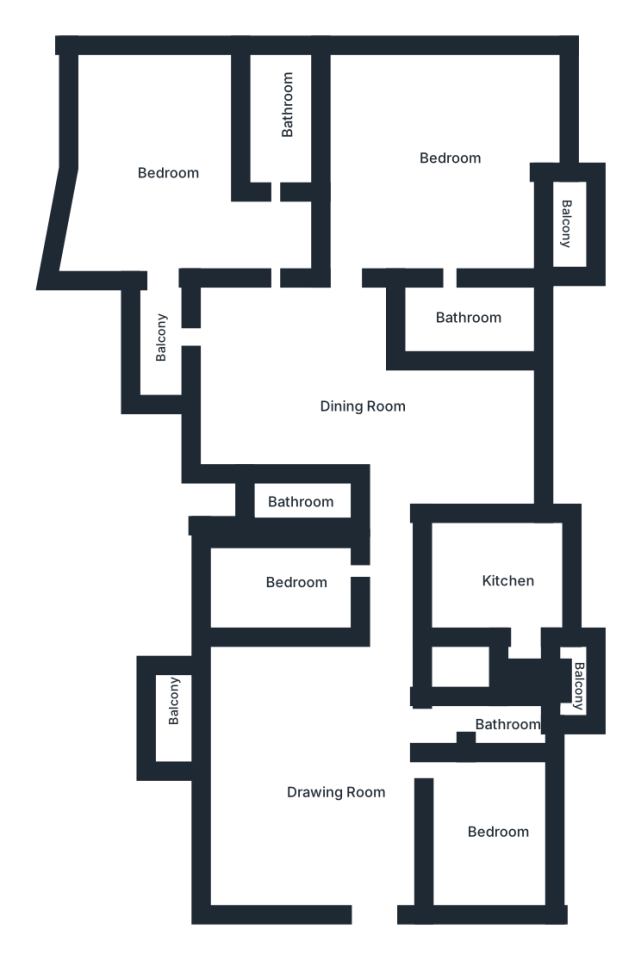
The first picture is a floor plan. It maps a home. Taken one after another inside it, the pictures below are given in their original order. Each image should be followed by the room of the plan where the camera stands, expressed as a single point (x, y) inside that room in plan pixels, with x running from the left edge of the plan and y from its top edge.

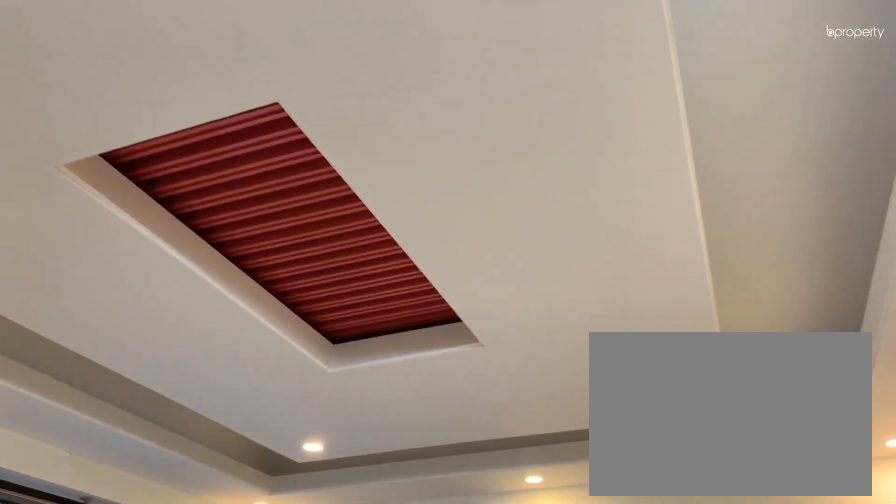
(175, 163)
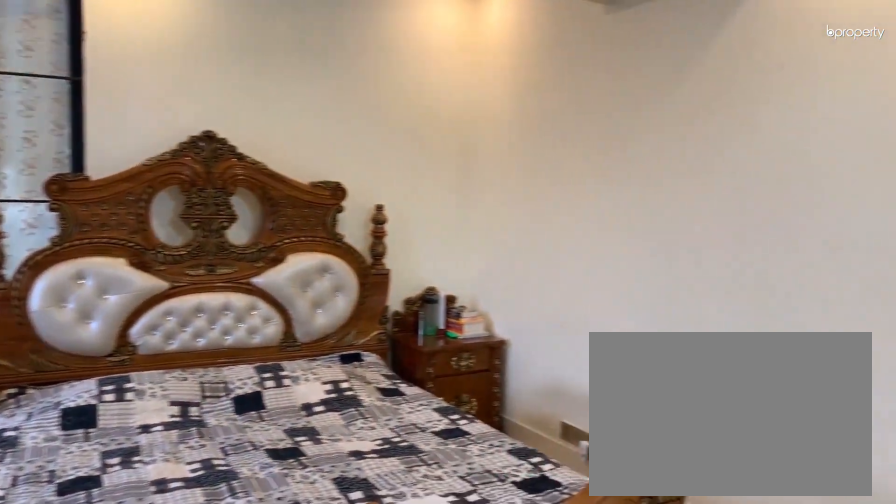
(174, 163)
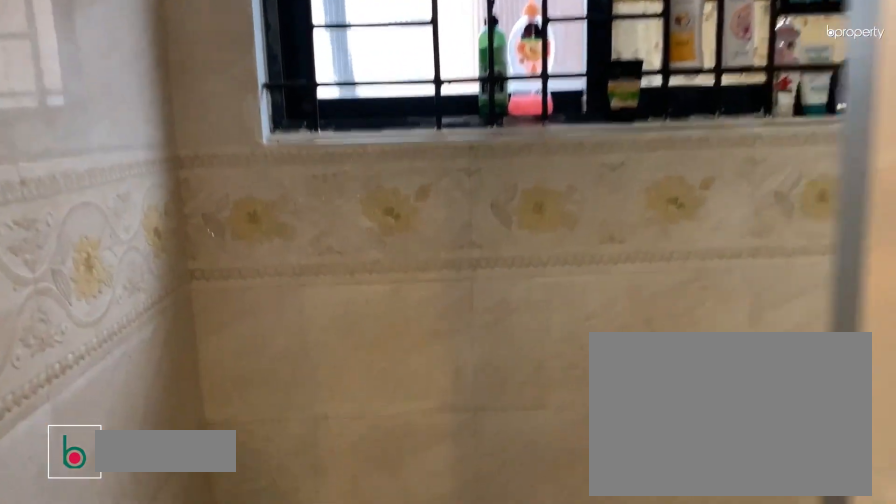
(281, 121)
